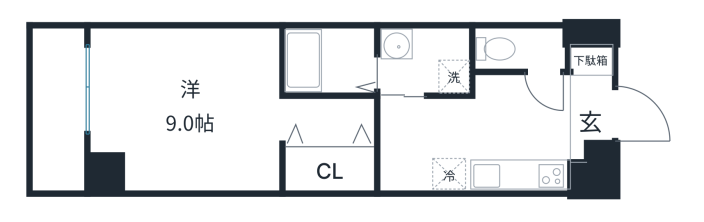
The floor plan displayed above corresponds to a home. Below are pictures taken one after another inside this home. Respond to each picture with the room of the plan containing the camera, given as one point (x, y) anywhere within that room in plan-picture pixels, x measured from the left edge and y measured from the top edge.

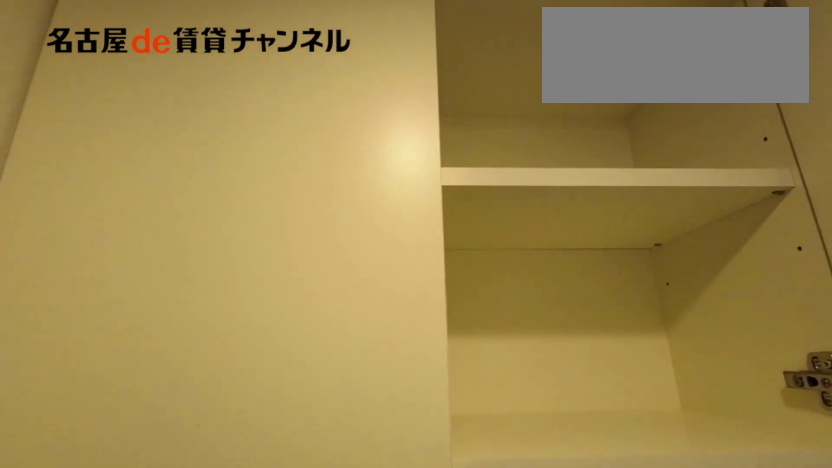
(520, 49)
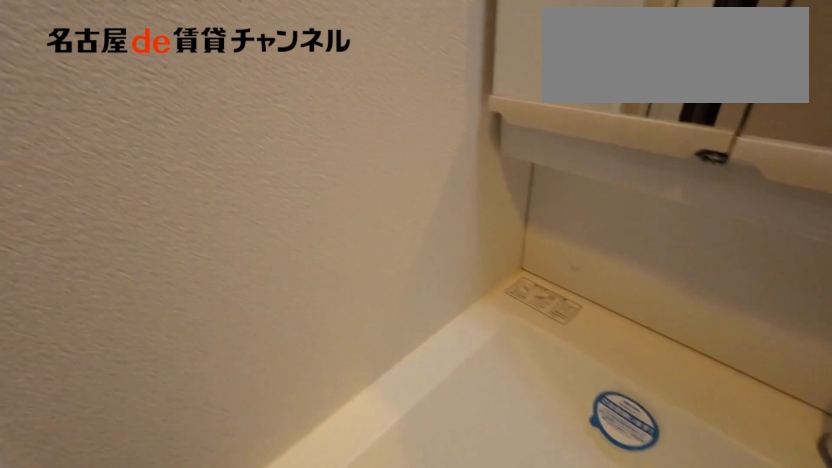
(426, 60)
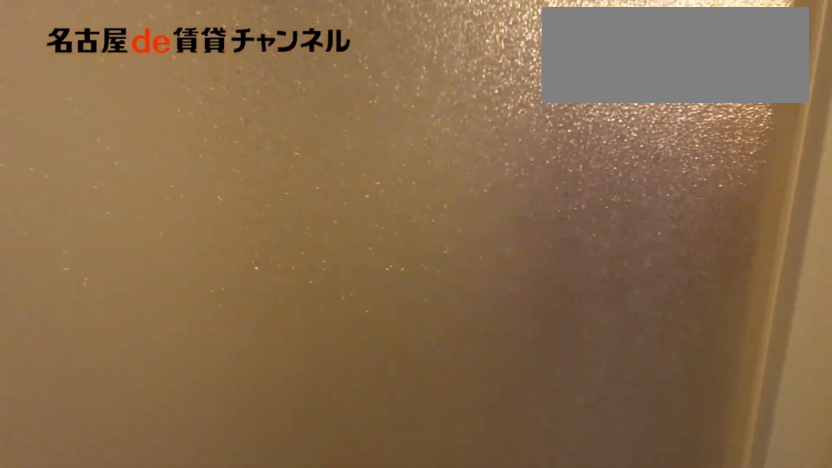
(329, 60)
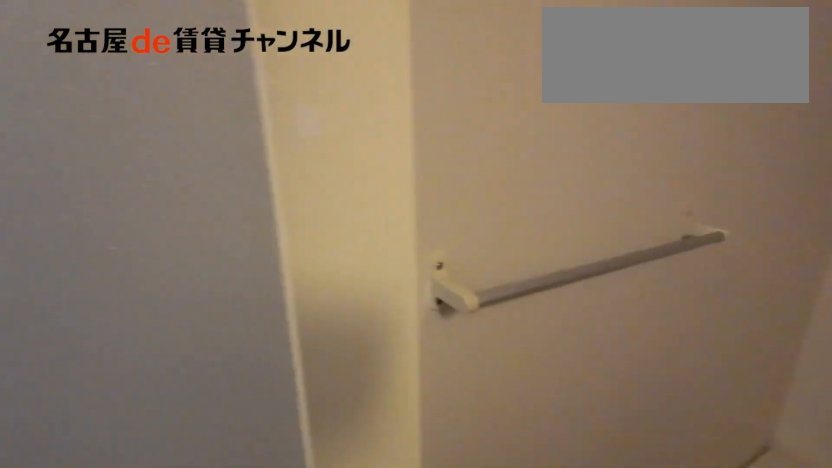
(329, 60)
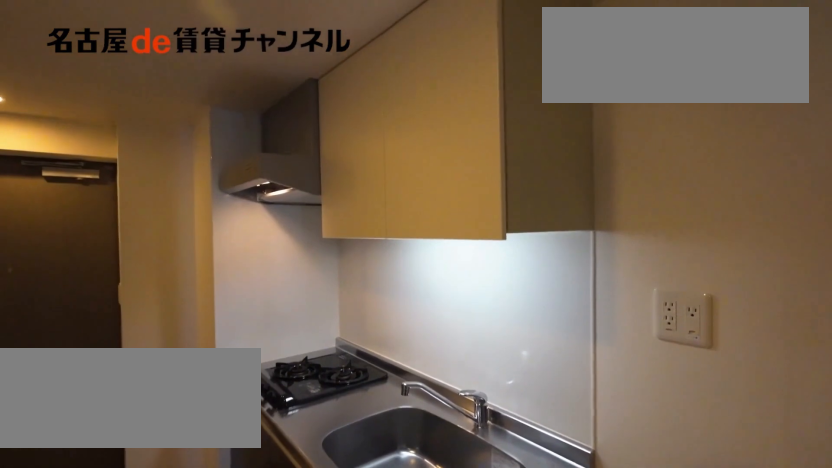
(503, 173)
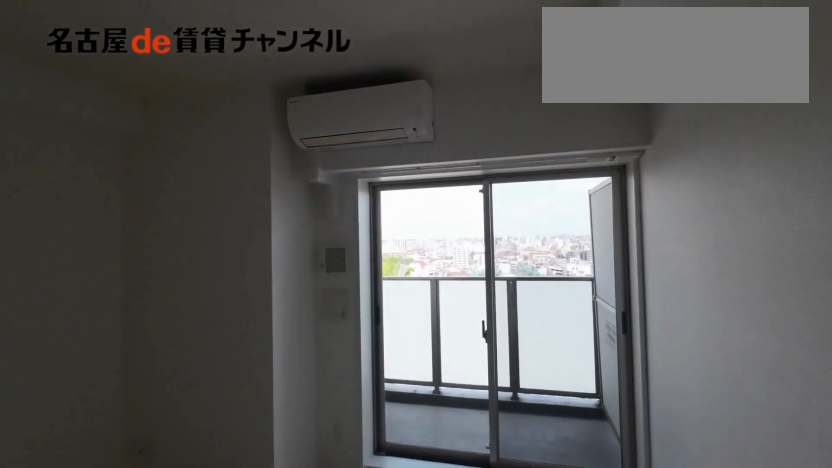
(182, 109)
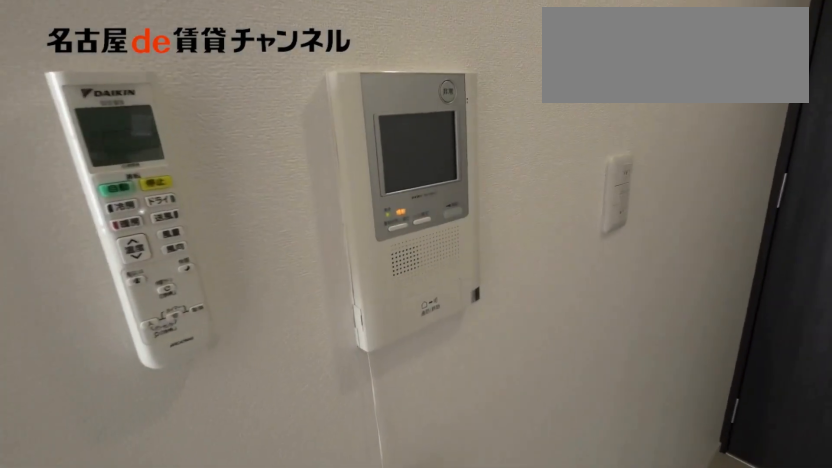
(182, 109)
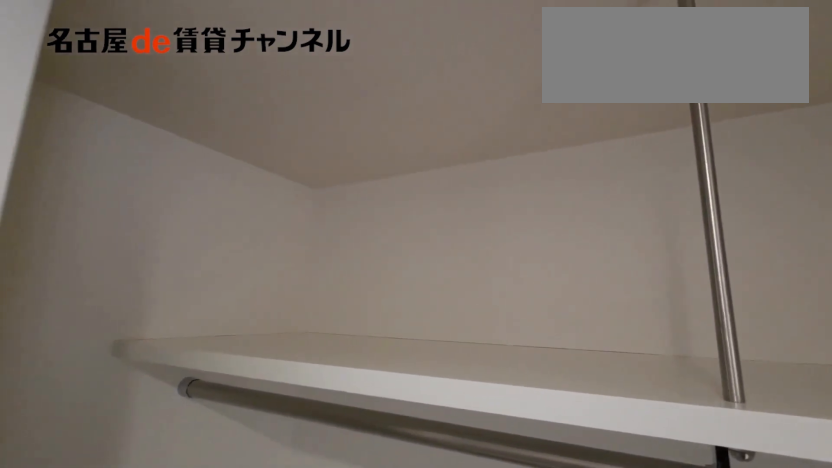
(331, 168)
